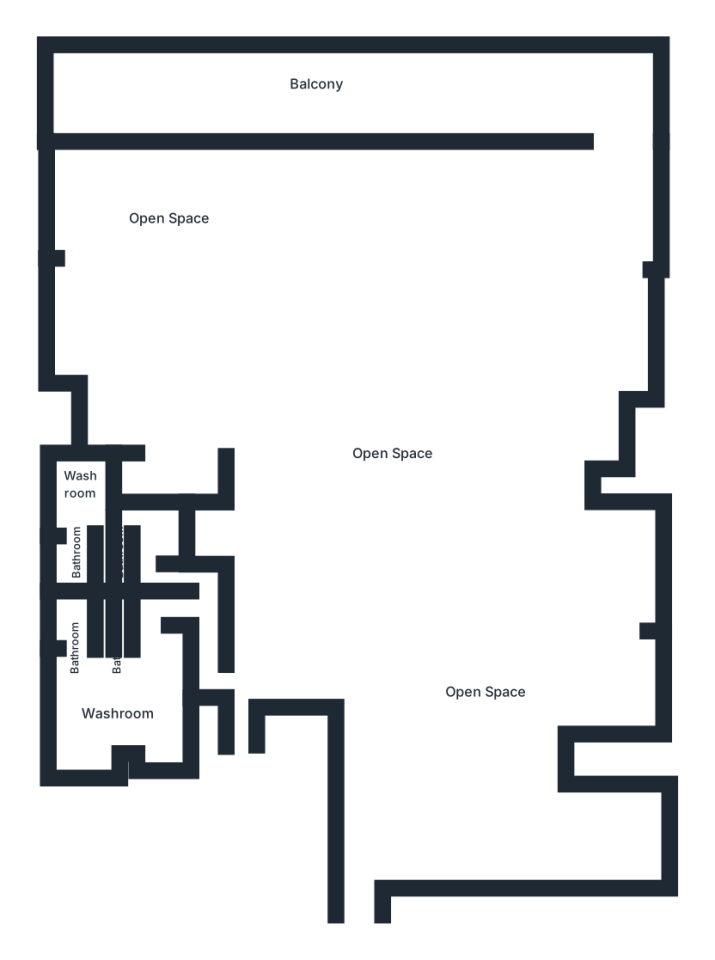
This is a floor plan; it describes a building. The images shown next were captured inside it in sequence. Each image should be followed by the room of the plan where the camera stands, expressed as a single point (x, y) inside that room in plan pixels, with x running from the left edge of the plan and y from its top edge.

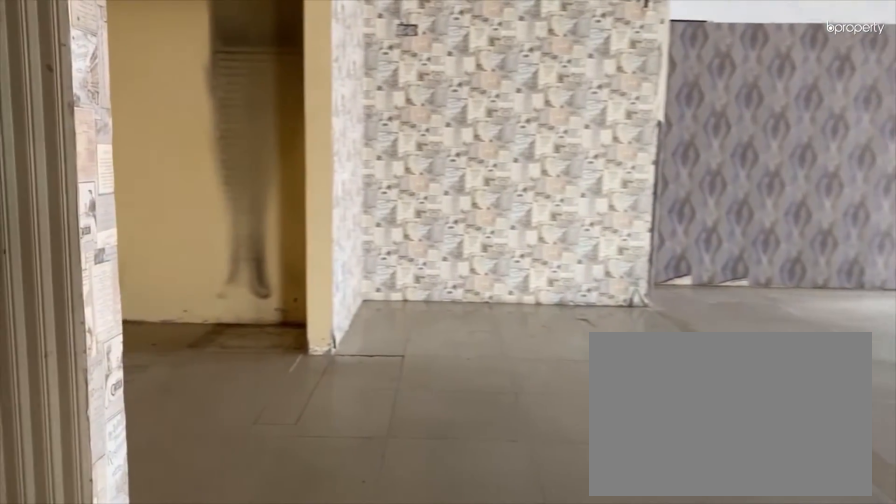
(189, 403)
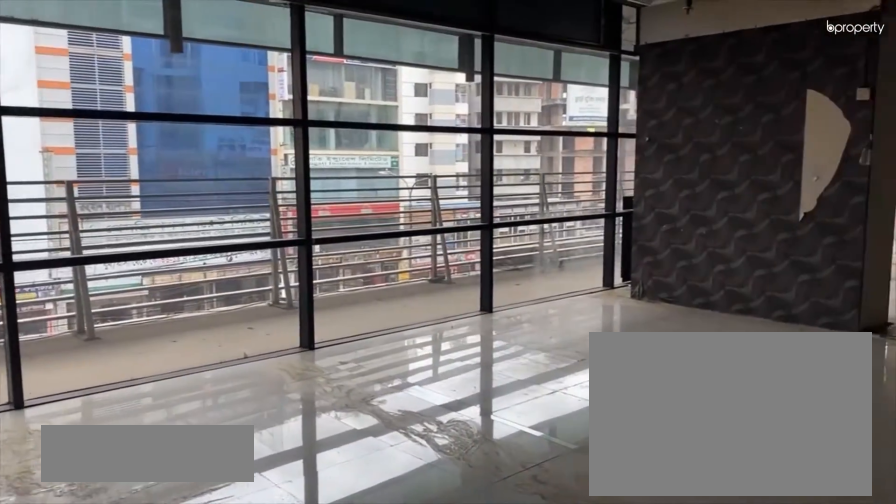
(243, 242)
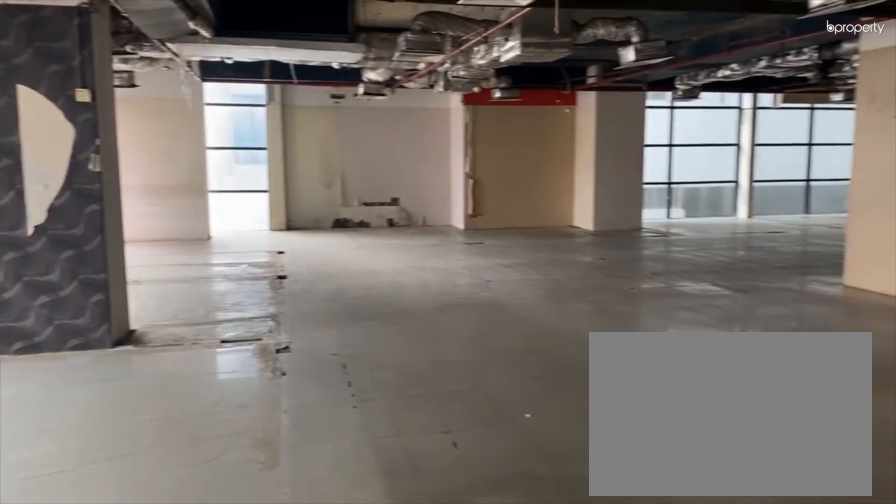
(515, 233)
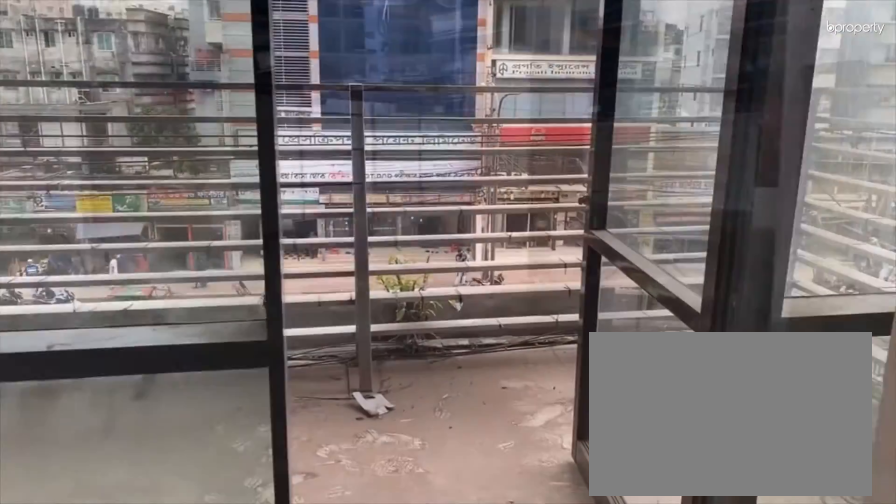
(515, 233)
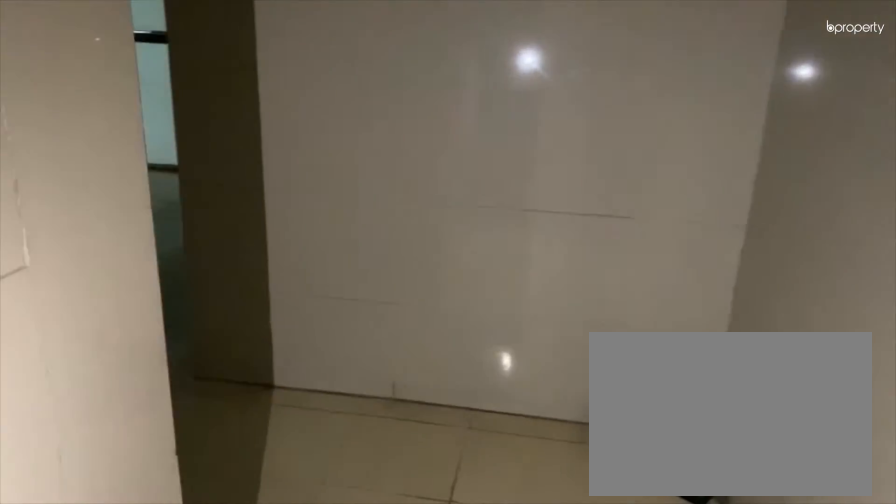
(204, 641)
